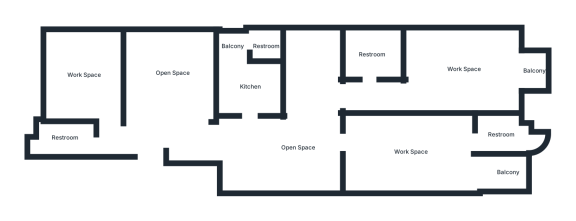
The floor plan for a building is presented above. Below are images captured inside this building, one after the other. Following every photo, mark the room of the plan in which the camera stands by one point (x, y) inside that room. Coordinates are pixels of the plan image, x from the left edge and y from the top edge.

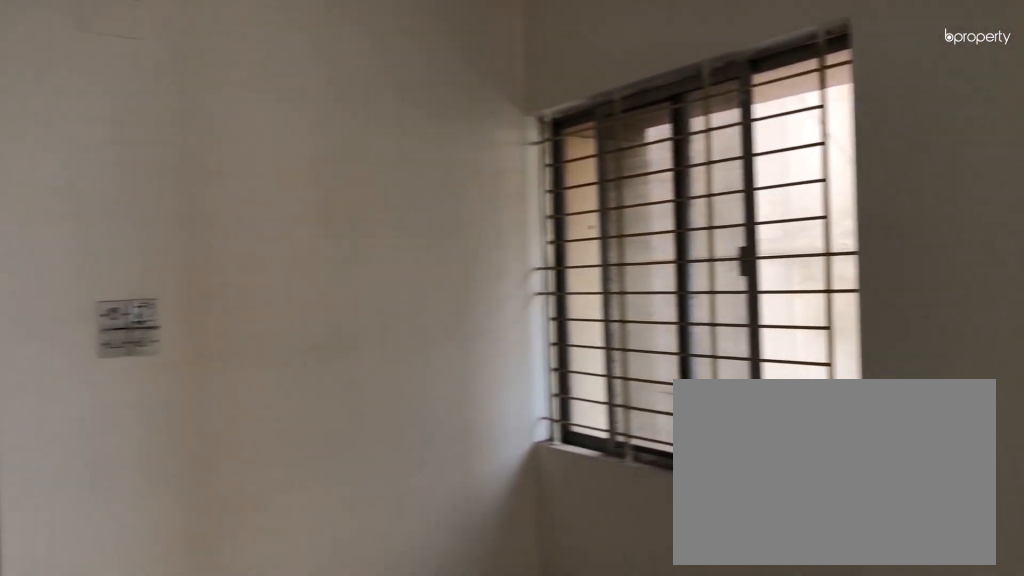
(464, 69)
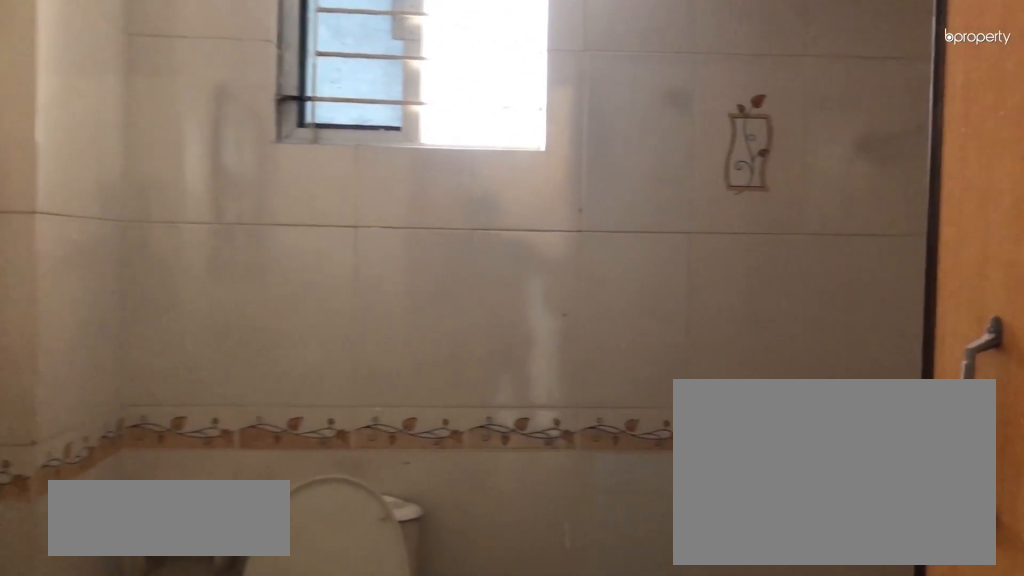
(371, 75)
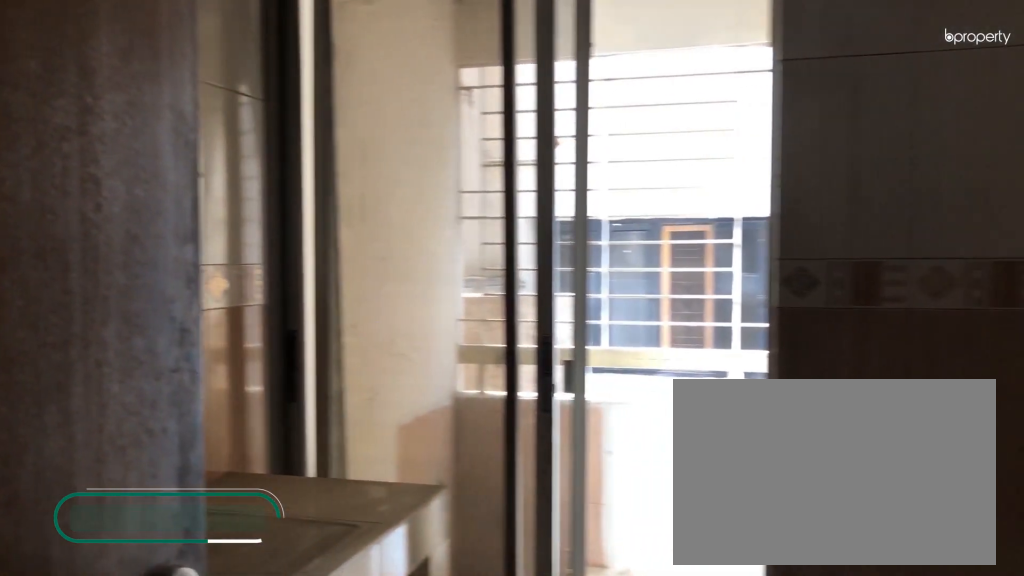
(250, 86)
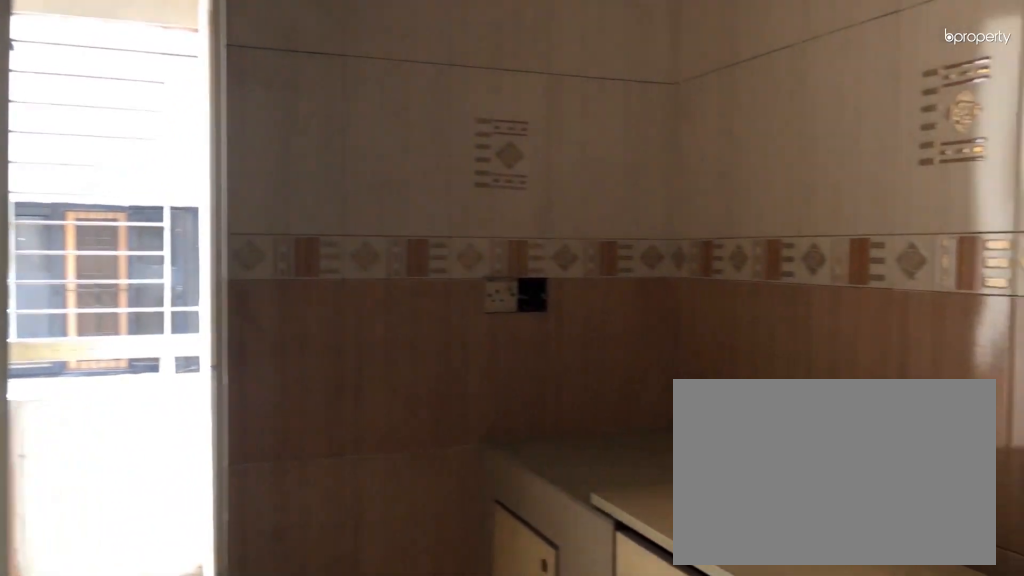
(250, 86)
